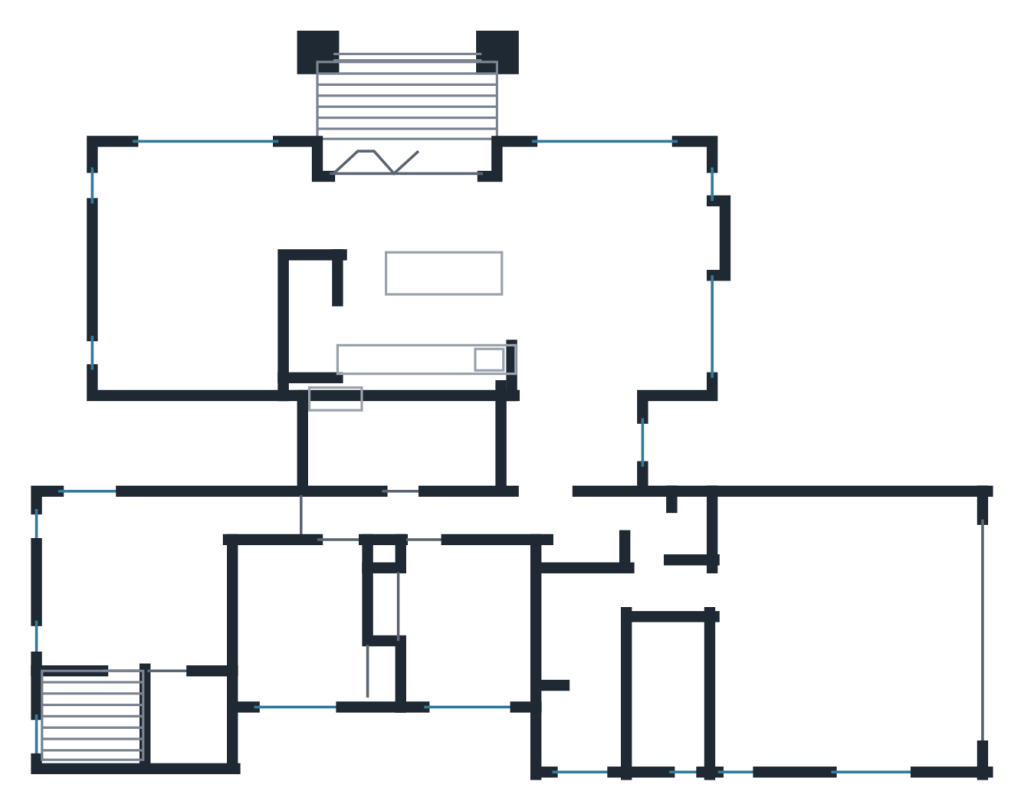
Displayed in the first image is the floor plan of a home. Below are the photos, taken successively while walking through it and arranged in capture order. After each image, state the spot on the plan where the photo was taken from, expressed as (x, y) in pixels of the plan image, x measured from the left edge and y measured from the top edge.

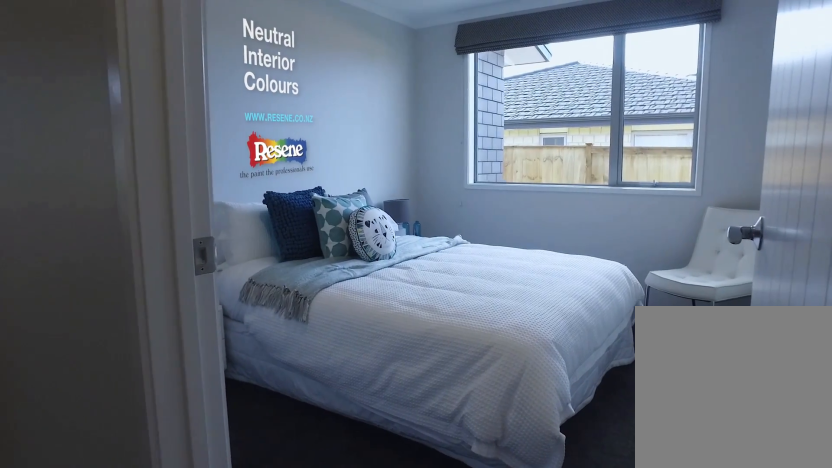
(492, 545)
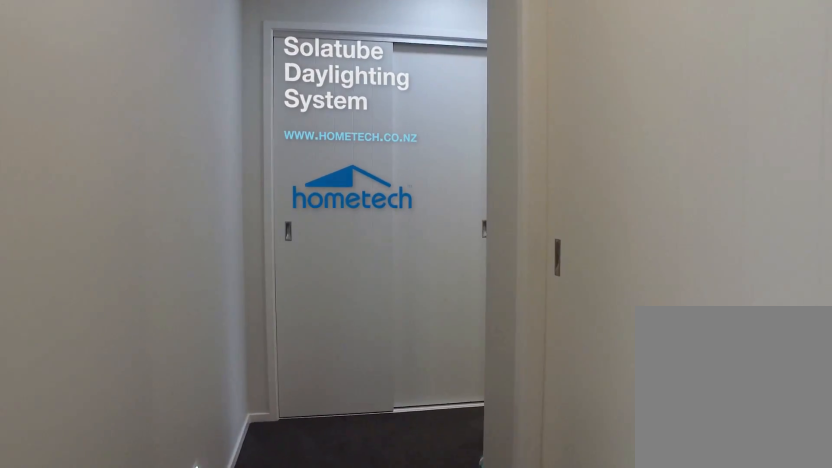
(645, 524)
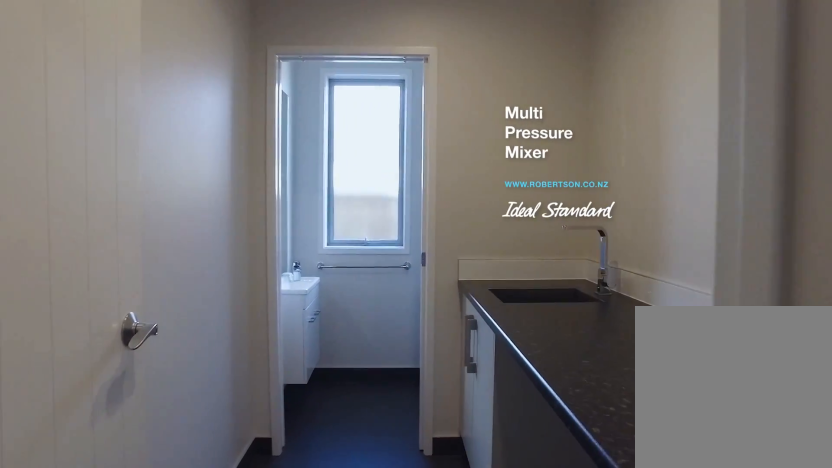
(660, 673)
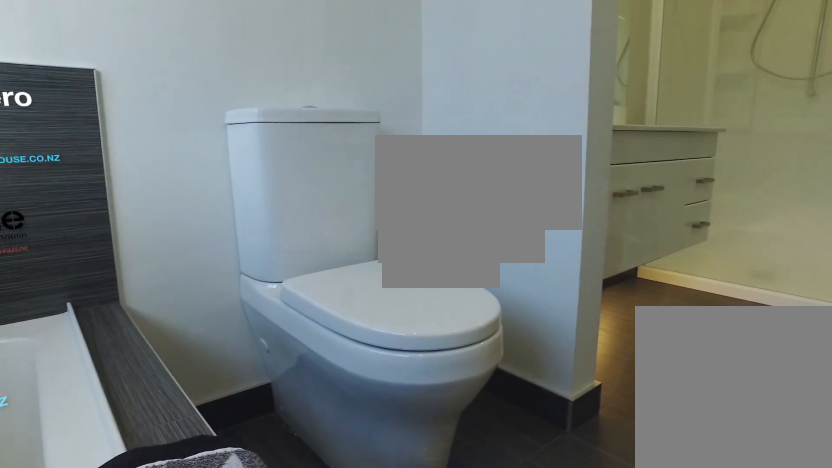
(567, 691)
